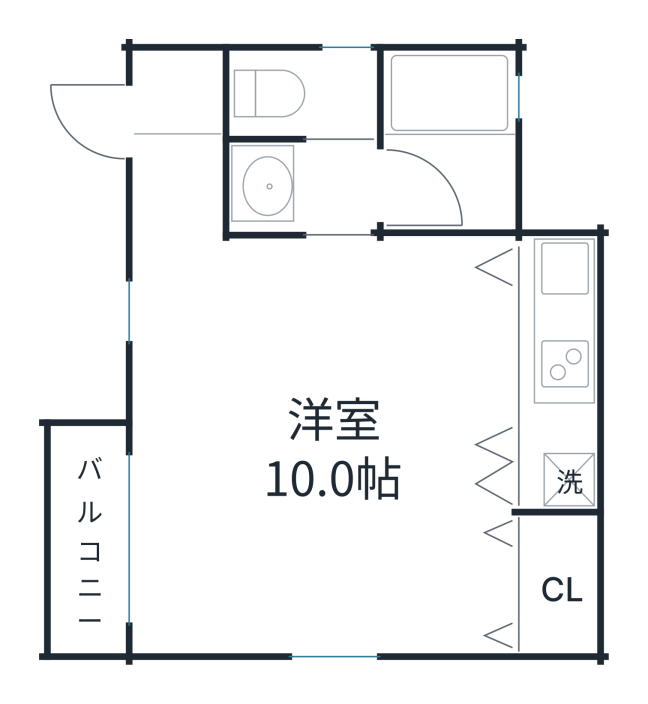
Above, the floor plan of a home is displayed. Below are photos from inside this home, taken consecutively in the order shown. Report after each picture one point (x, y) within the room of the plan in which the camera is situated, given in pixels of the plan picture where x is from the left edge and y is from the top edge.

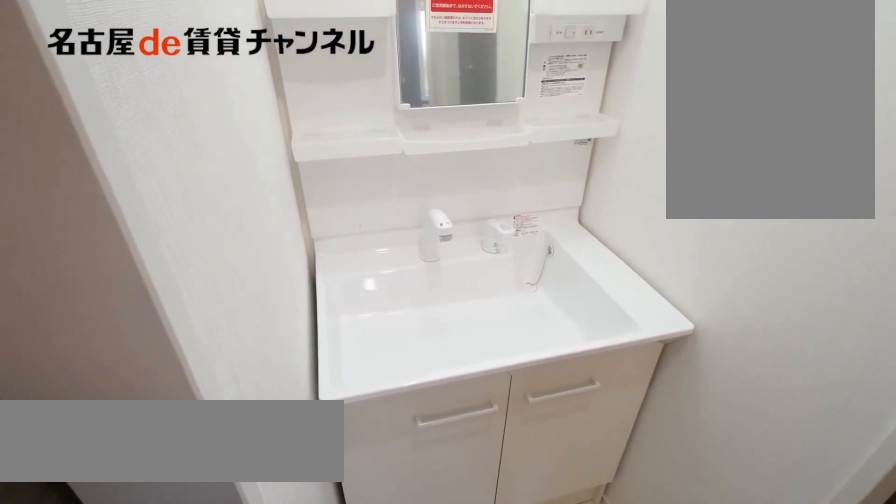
(301, 190)
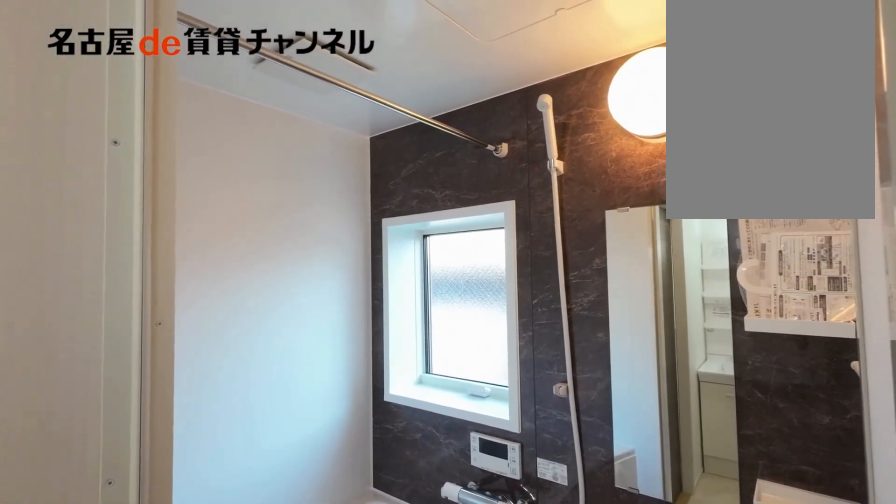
(449, 138)
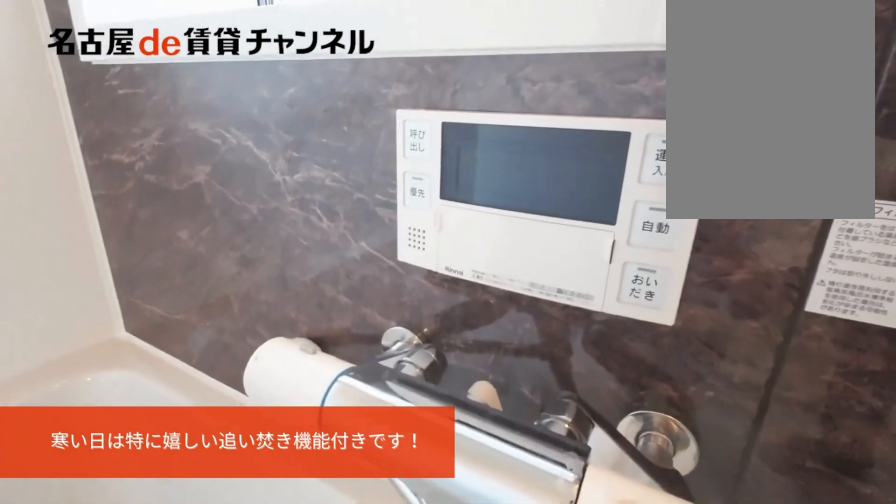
(449, 138)
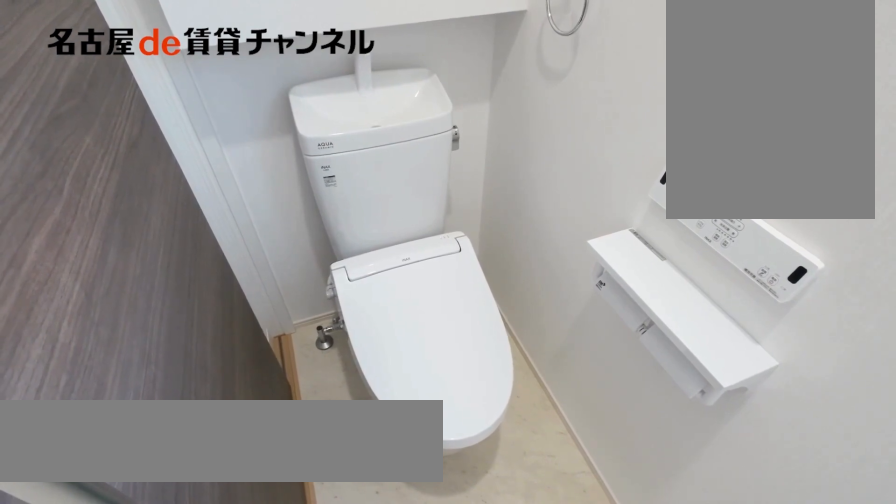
(302, 94)
